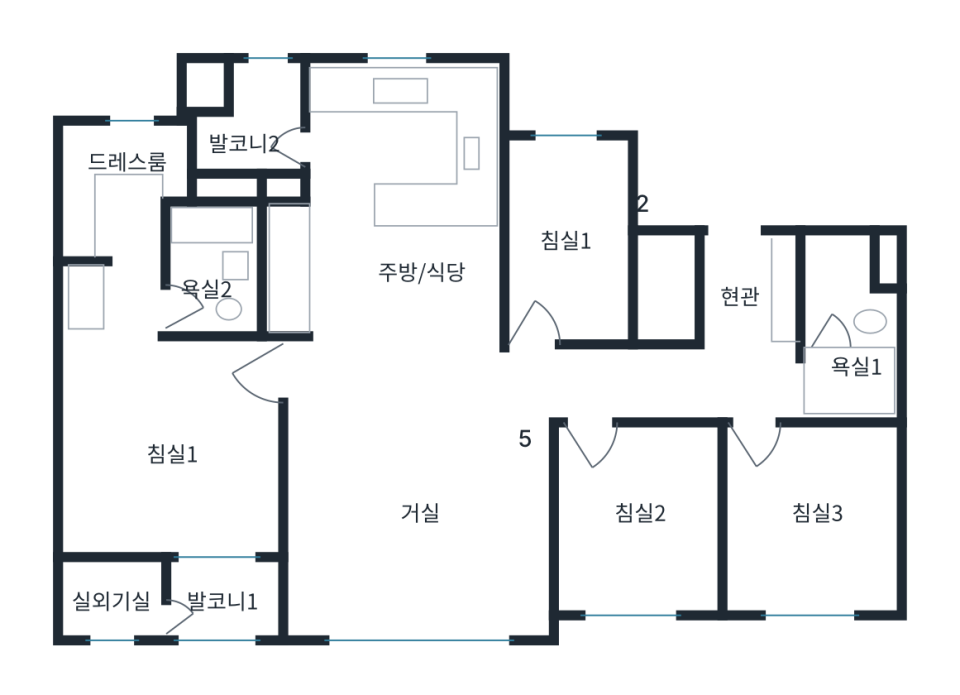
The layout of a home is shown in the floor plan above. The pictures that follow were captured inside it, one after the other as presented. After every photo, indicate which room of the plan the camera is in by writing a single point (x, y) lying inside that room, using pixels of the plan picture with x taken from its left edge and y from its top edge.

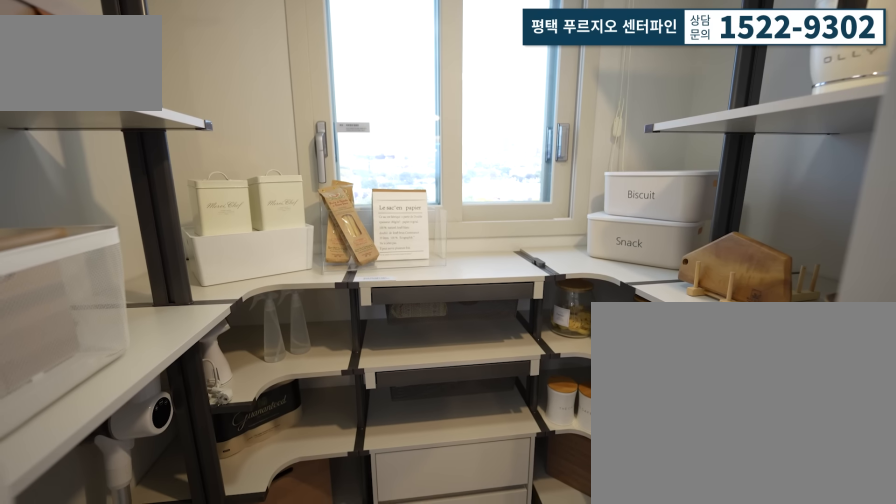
(565, 268)
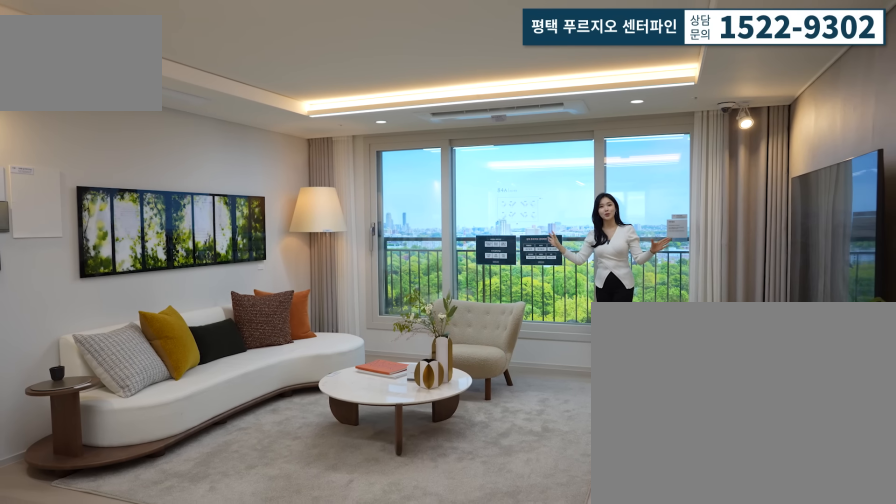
(411, 535)
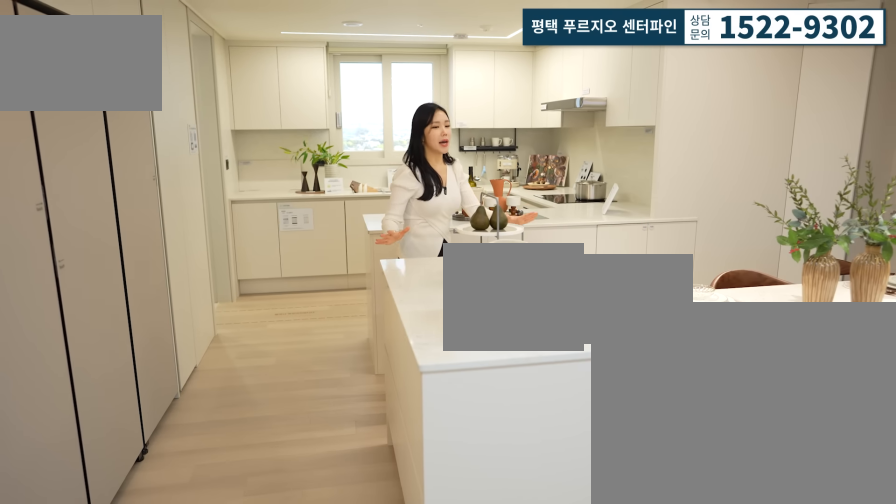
(411, 232)
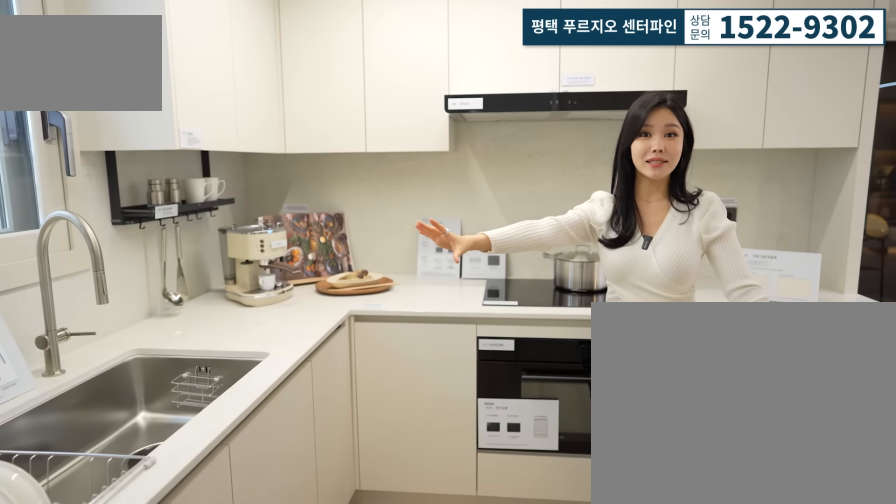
(411, 232)
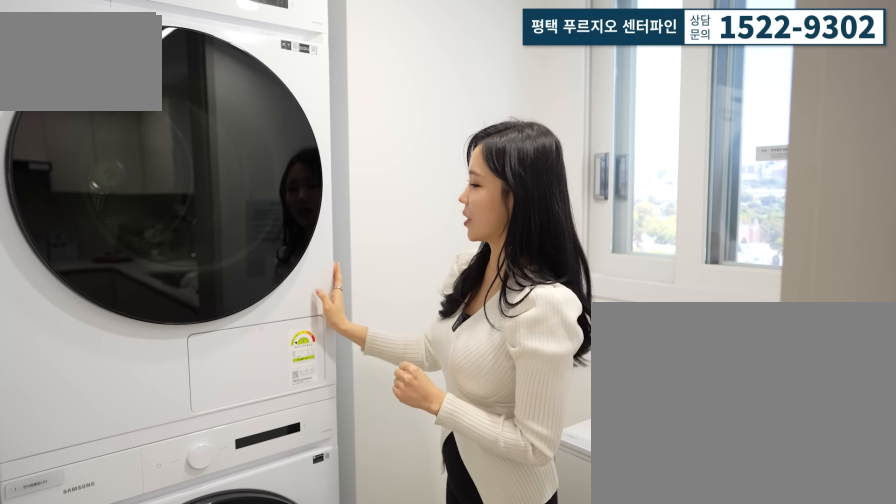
(239, 117)
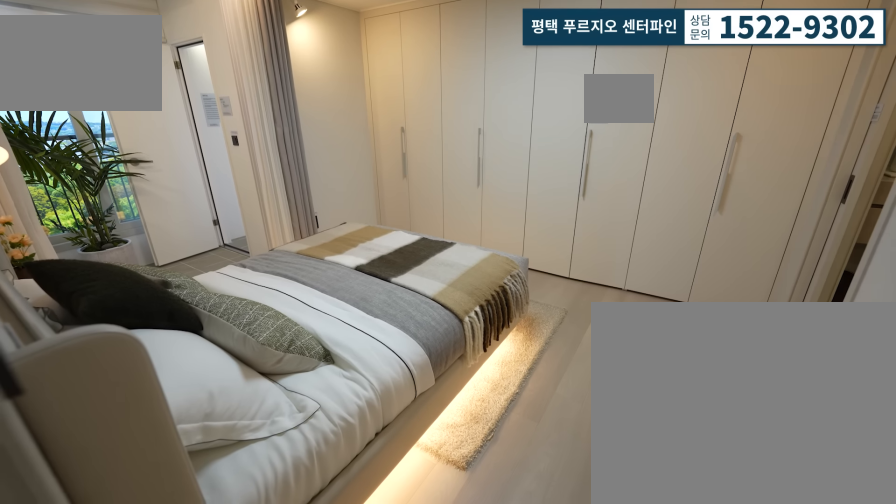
(172, 453)
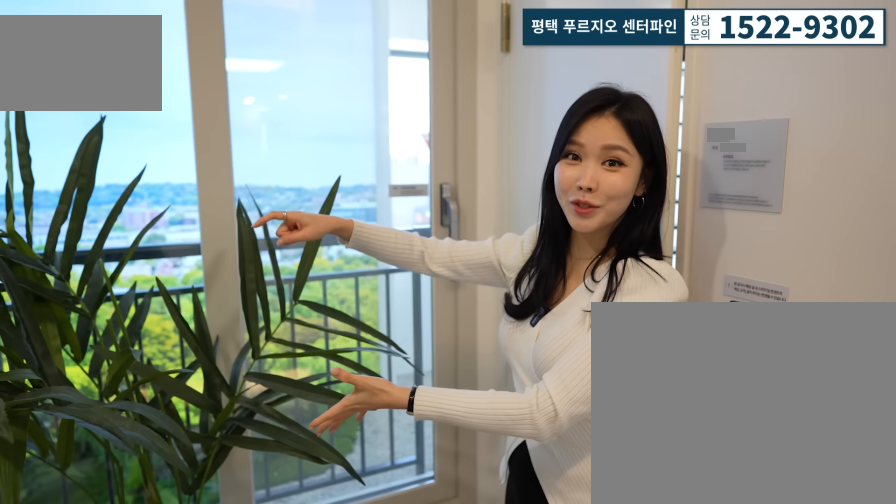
(211, 587)
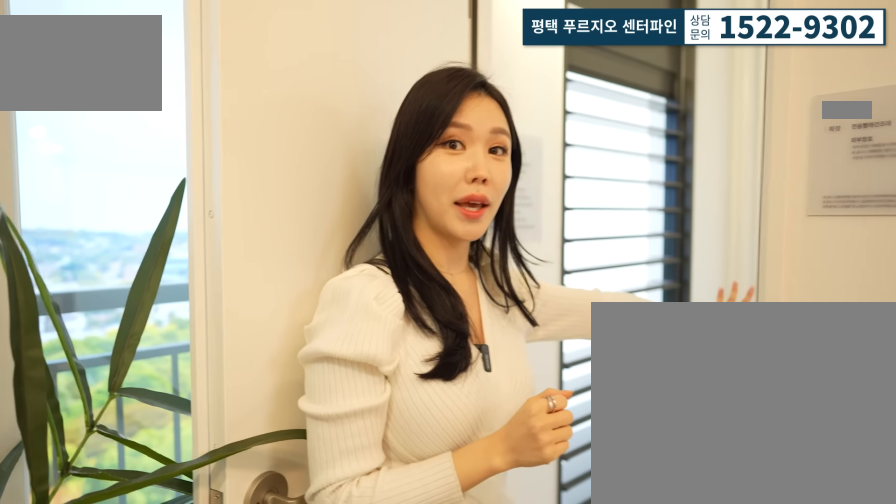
(210, 588)
